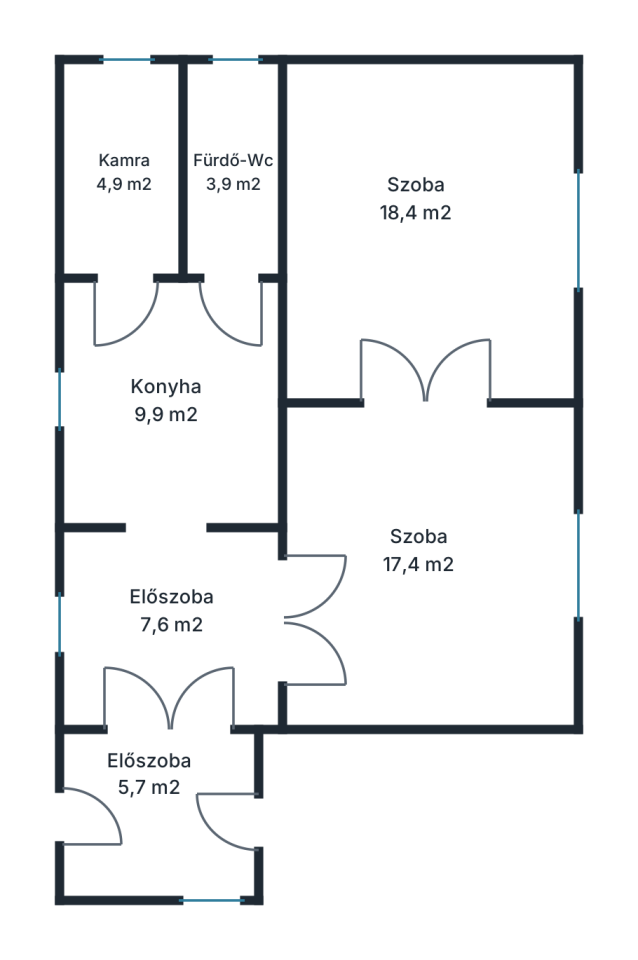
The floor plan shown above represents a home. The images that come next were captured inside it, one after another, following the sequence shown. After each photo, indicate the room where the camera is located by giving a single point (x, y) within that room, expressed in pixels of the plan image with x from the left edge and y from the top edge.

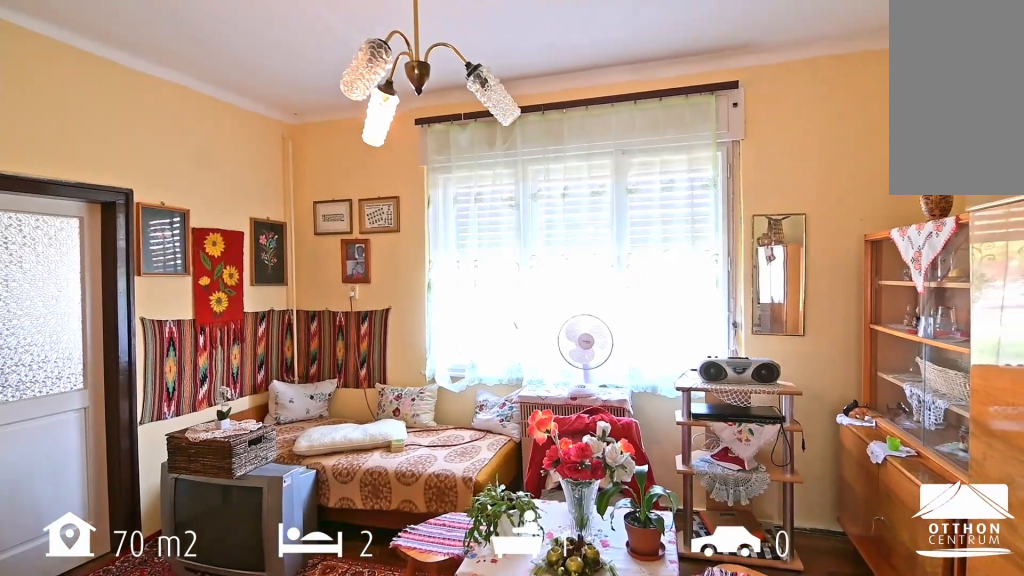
(431, 560)
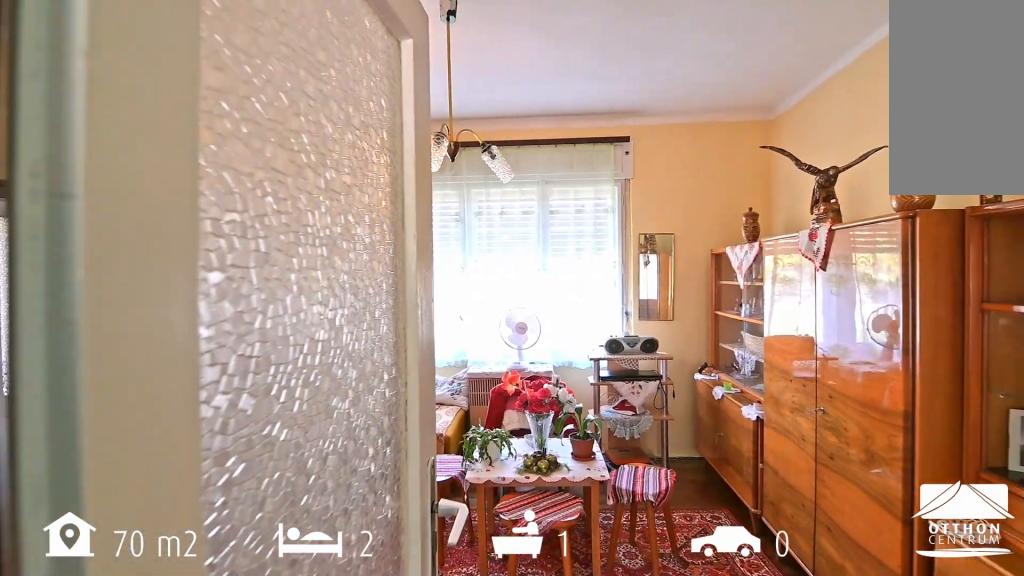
(431, 560)
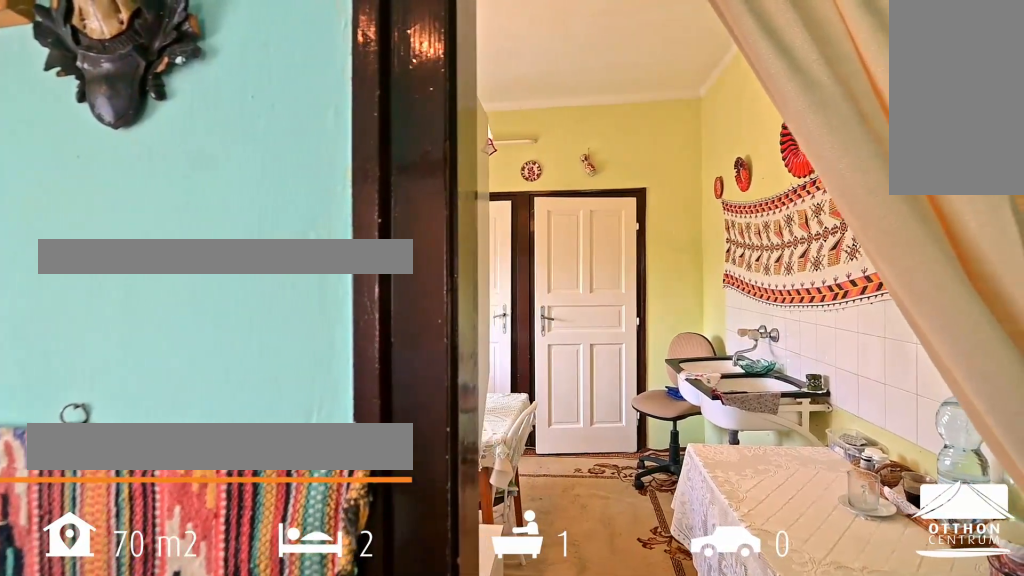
(175, 406)
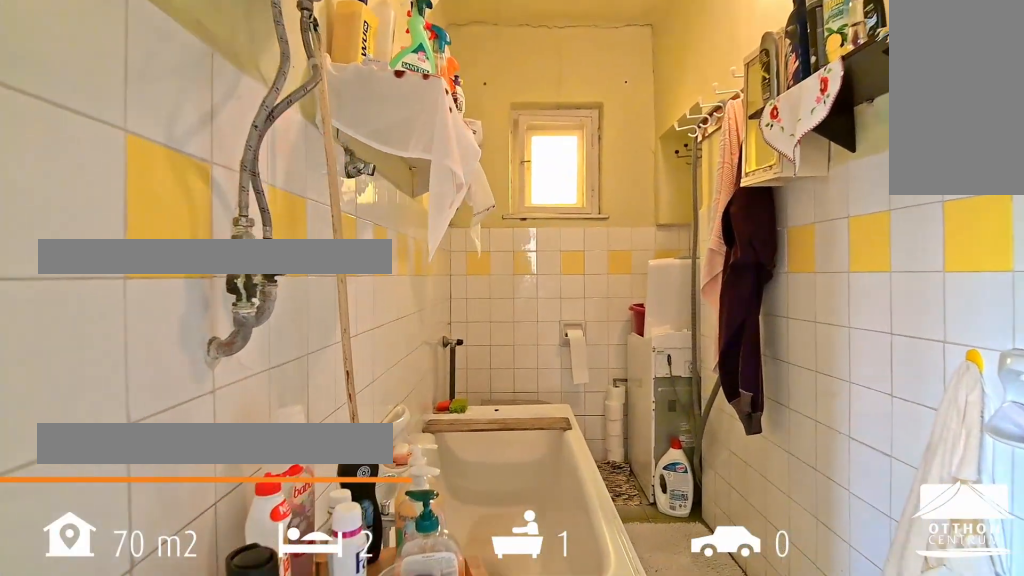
(225, 165)
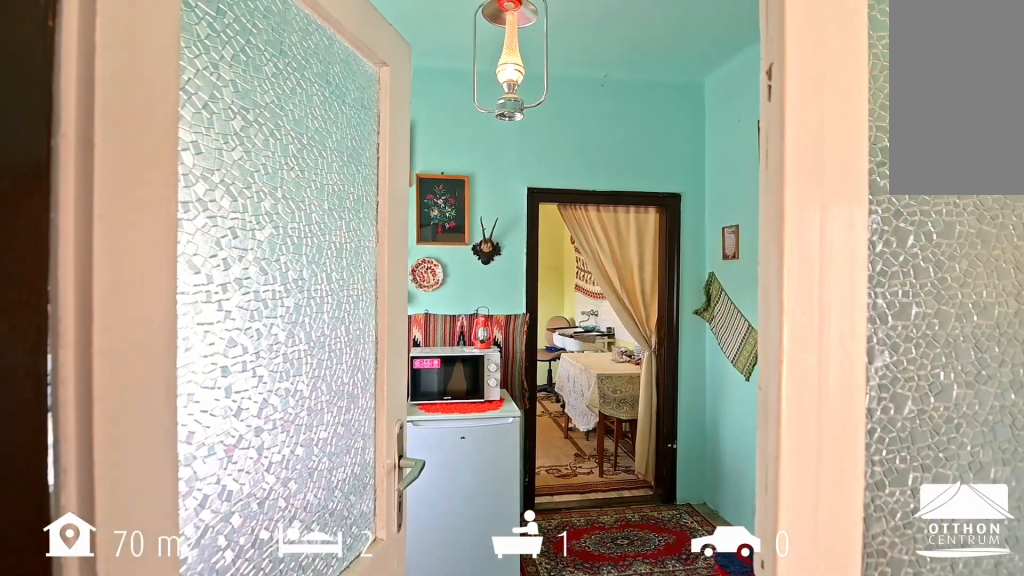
(174, 638)
